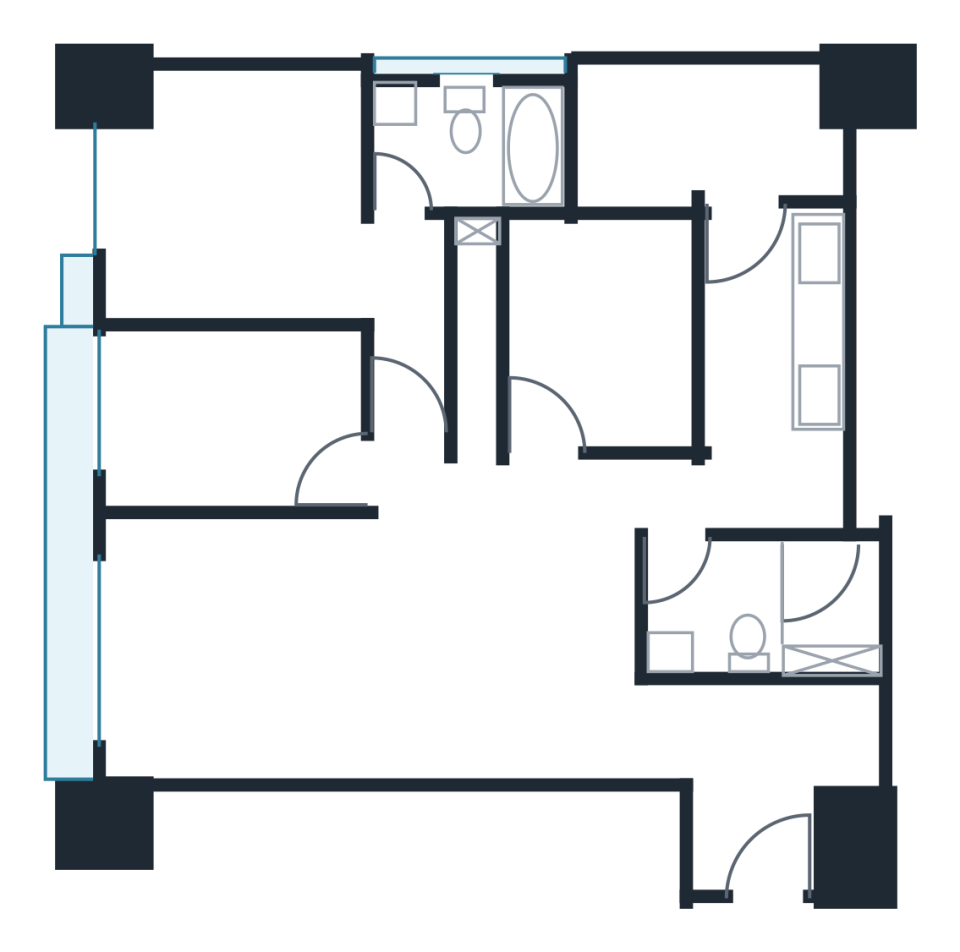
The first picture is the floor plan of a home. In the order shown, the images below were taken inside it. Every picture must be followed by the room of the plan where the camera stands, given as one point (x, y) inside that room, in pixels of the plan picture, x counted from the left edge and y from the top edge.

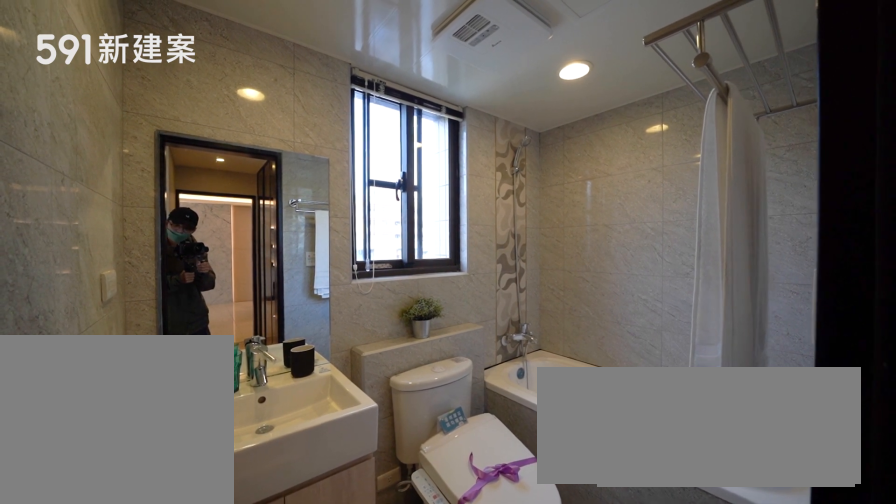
(479, 137)
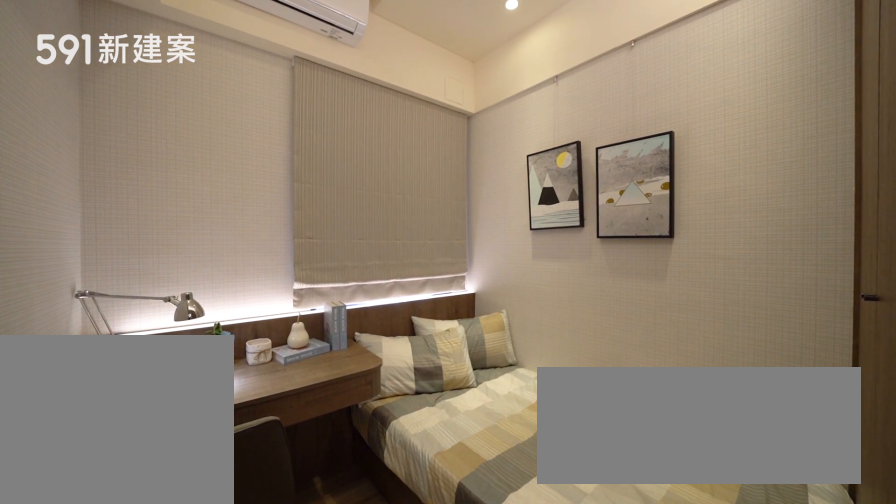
(607, 333)
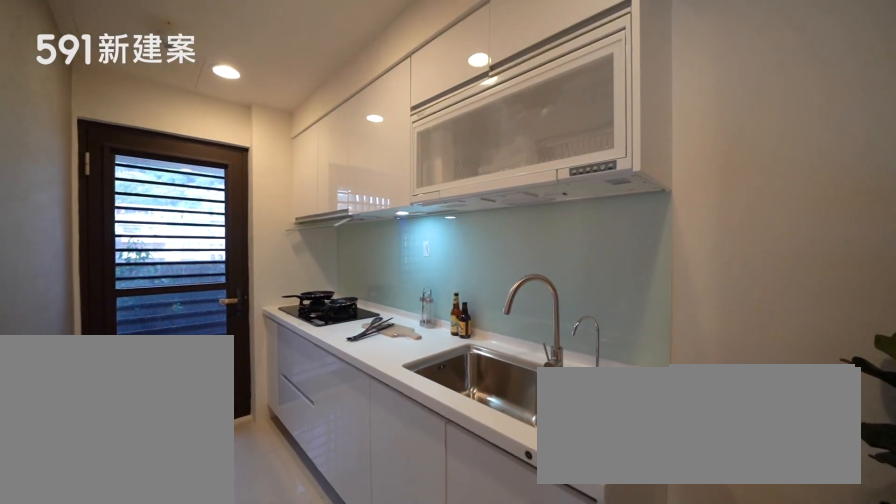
(781, 377)
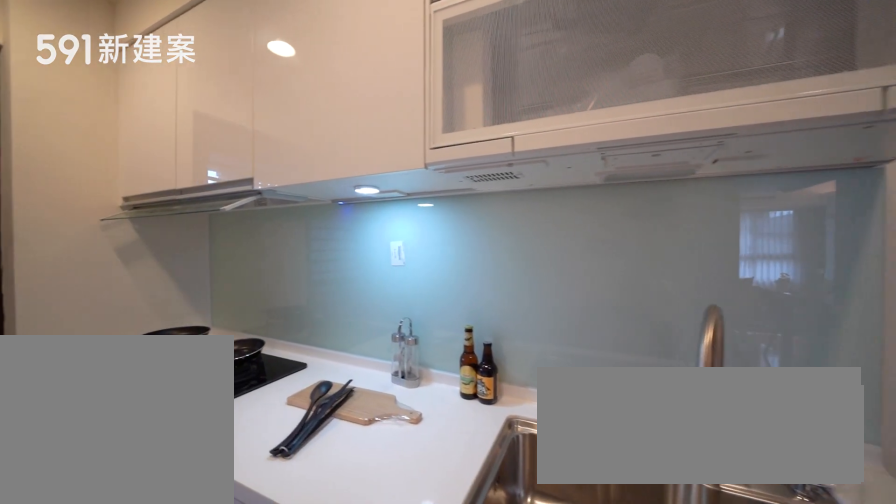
(781, 377)
